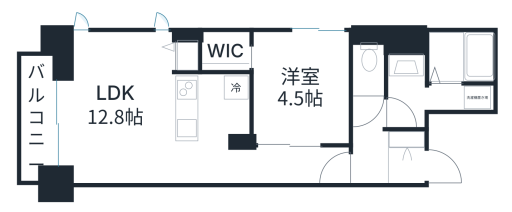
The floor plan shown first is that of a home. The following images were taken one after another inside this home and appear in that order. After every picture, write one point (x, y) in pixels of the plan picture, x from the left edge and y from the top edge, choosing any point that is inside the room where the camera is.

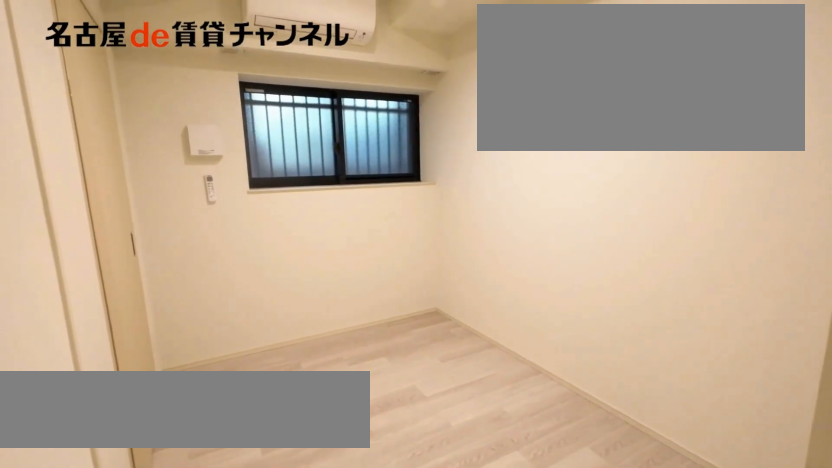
(301, 88)
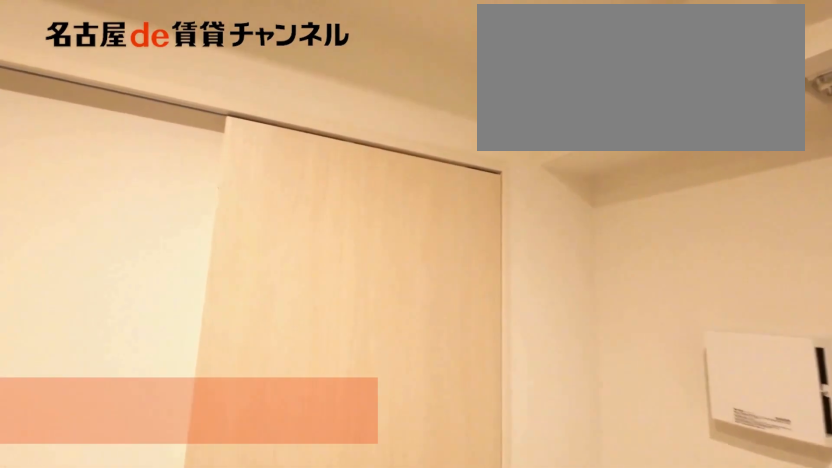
(301, 88)
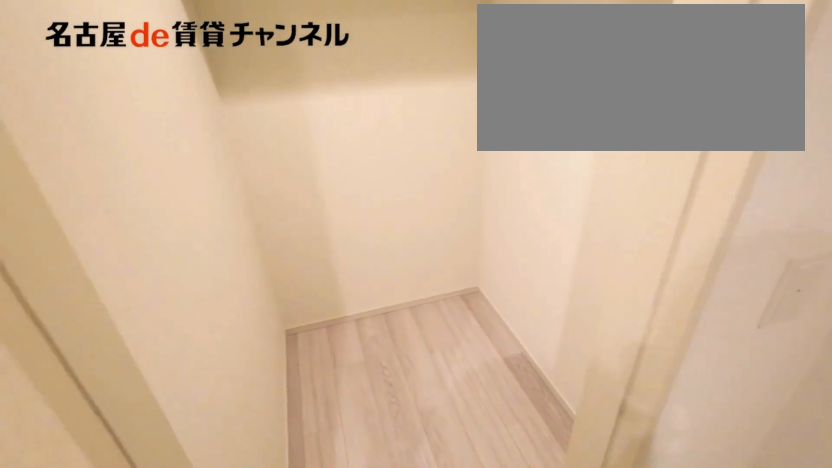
(225, 50)
